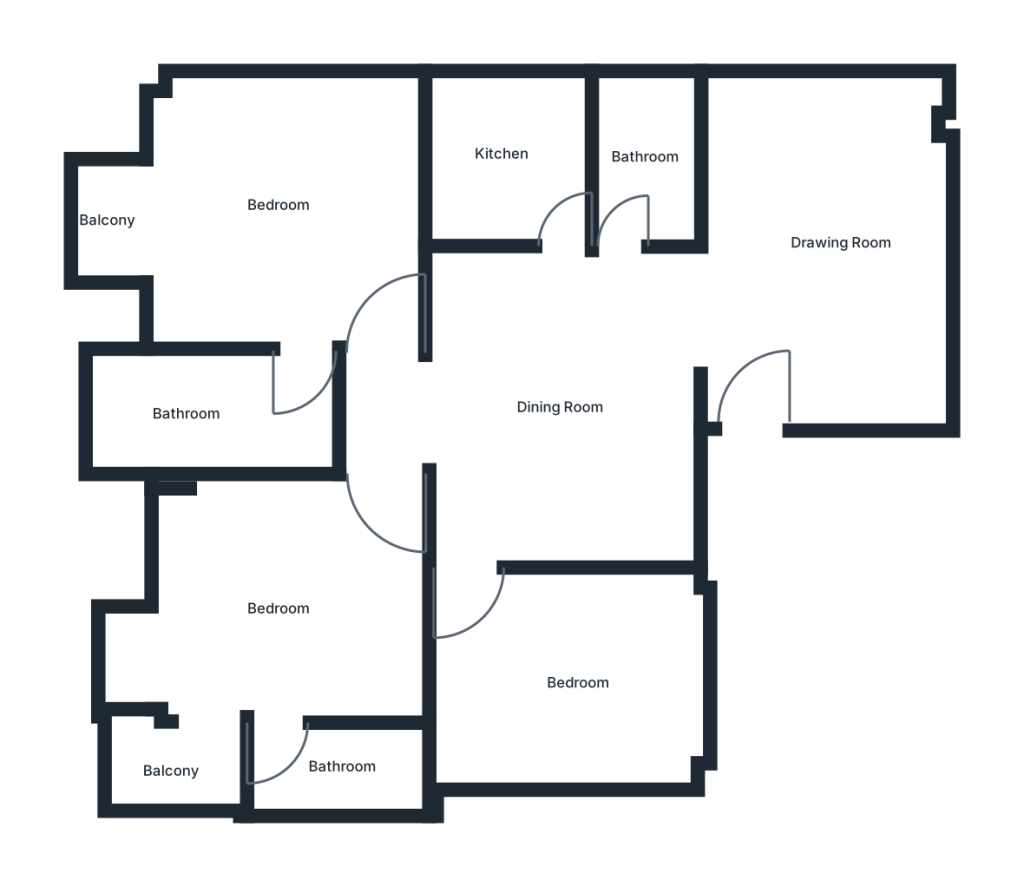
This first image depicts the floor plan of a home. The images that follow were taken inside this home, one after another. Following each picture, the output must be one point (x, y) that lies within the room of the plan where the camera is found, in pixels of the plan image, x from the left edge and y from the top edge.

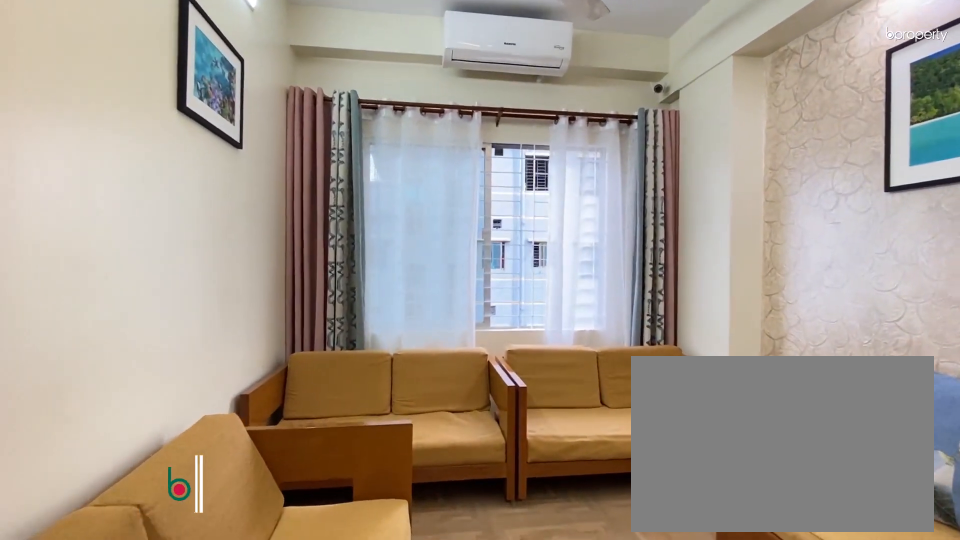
(807, 231)
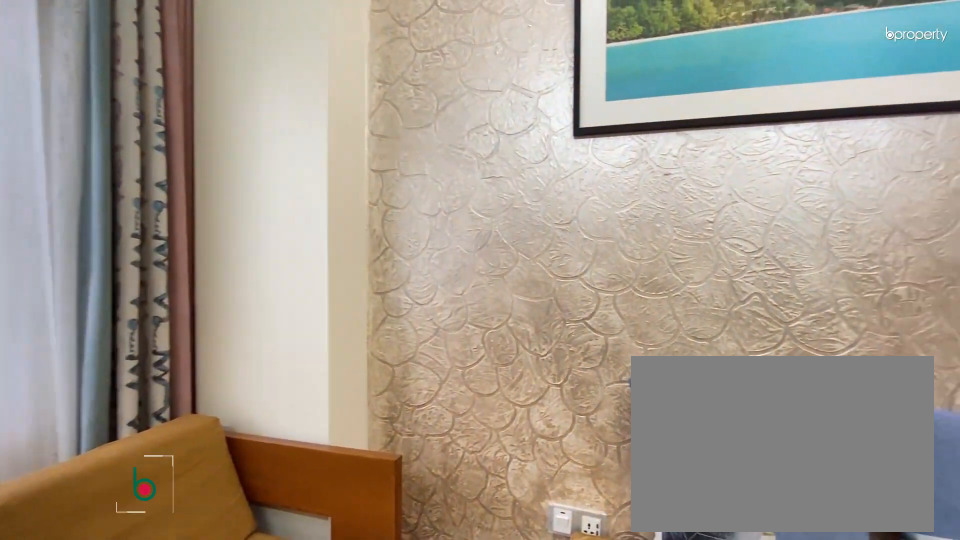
(807, 231)
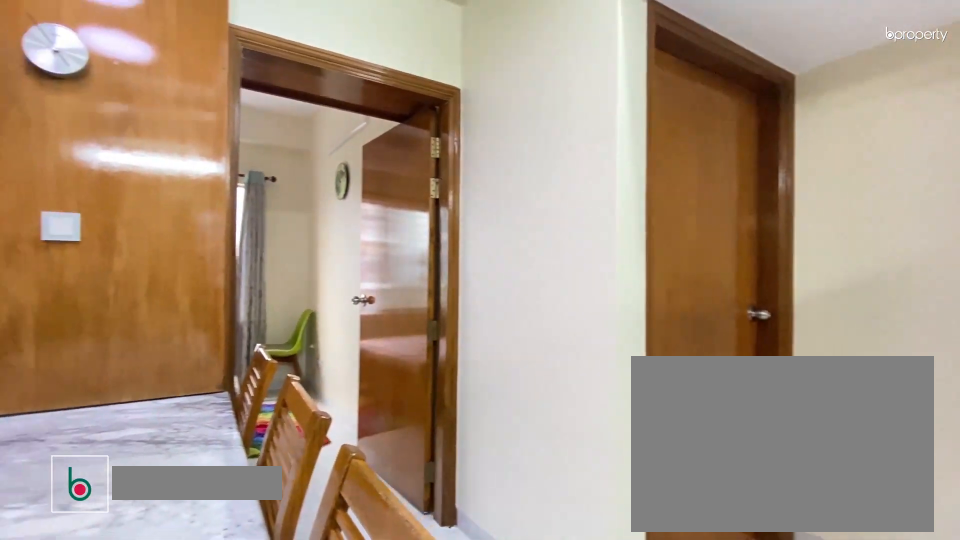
(574, 411)
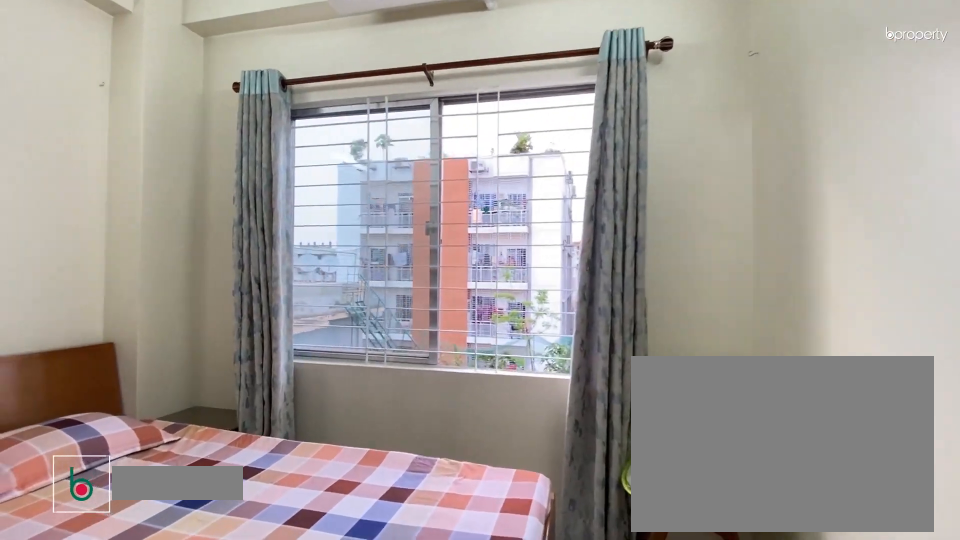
(590, 694)
